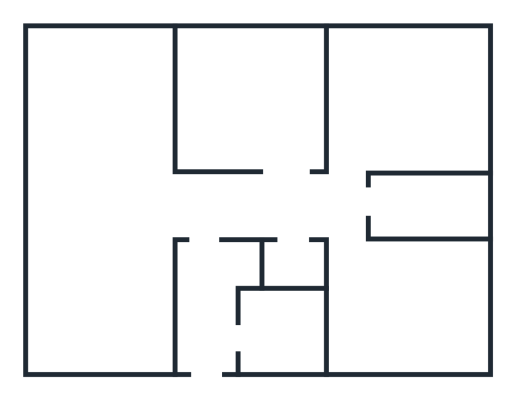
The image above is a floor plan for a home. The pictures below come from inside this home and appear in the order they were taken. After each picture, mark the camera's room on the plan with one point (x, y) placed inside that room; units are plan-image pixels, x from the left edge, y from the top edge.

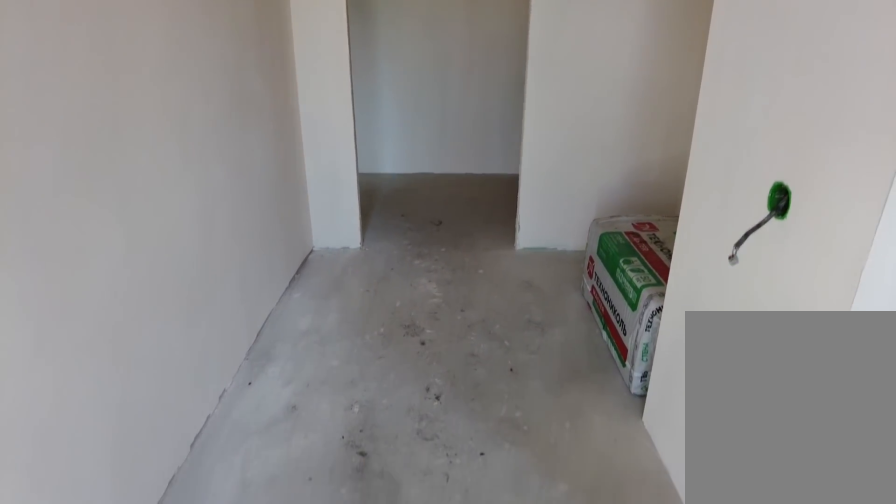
(207, 359)
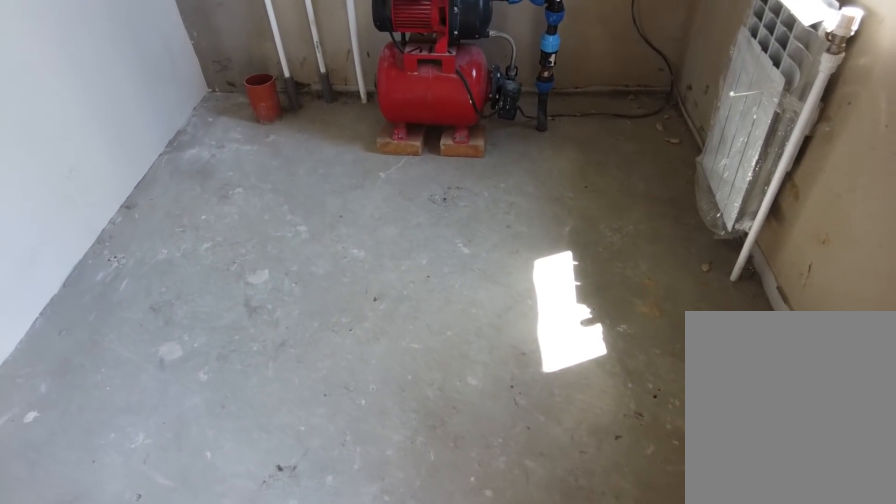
(263, 354)
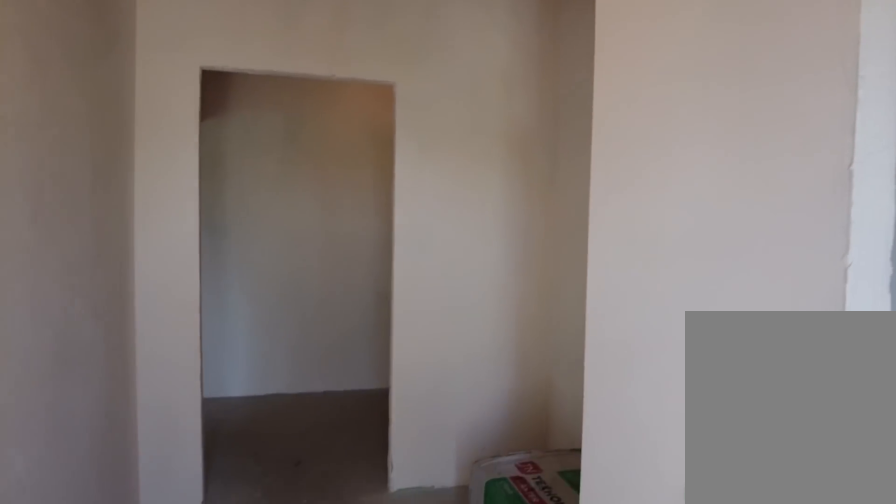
(216, 349)
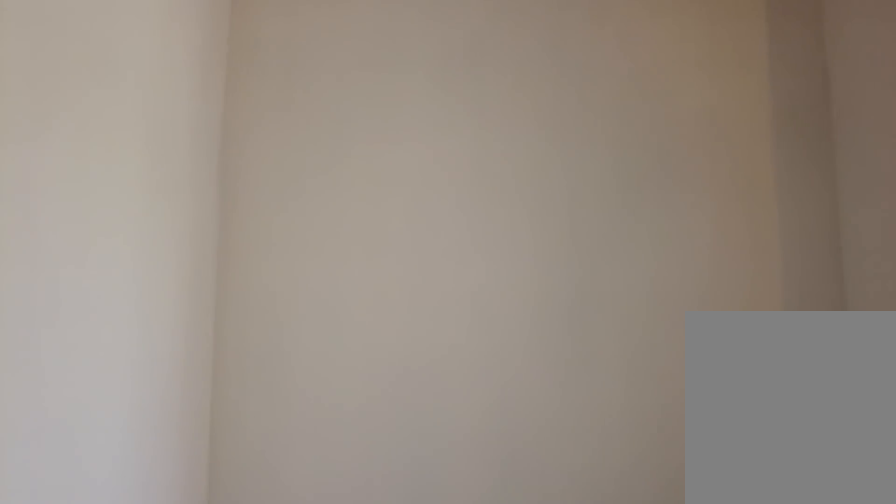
(202, 280)
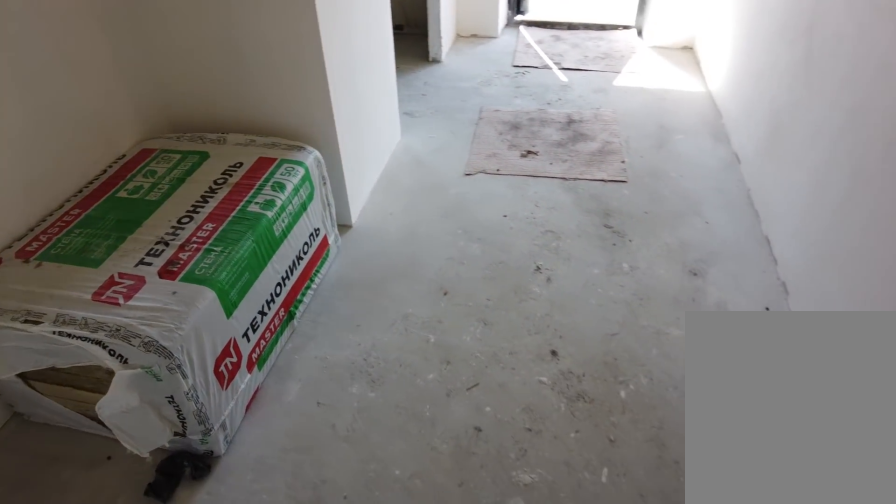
(202, 280)
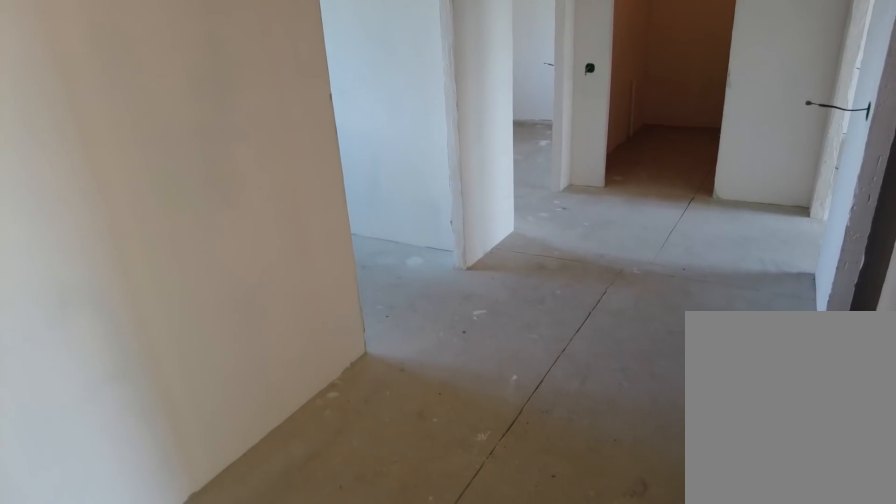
(207, 223)
